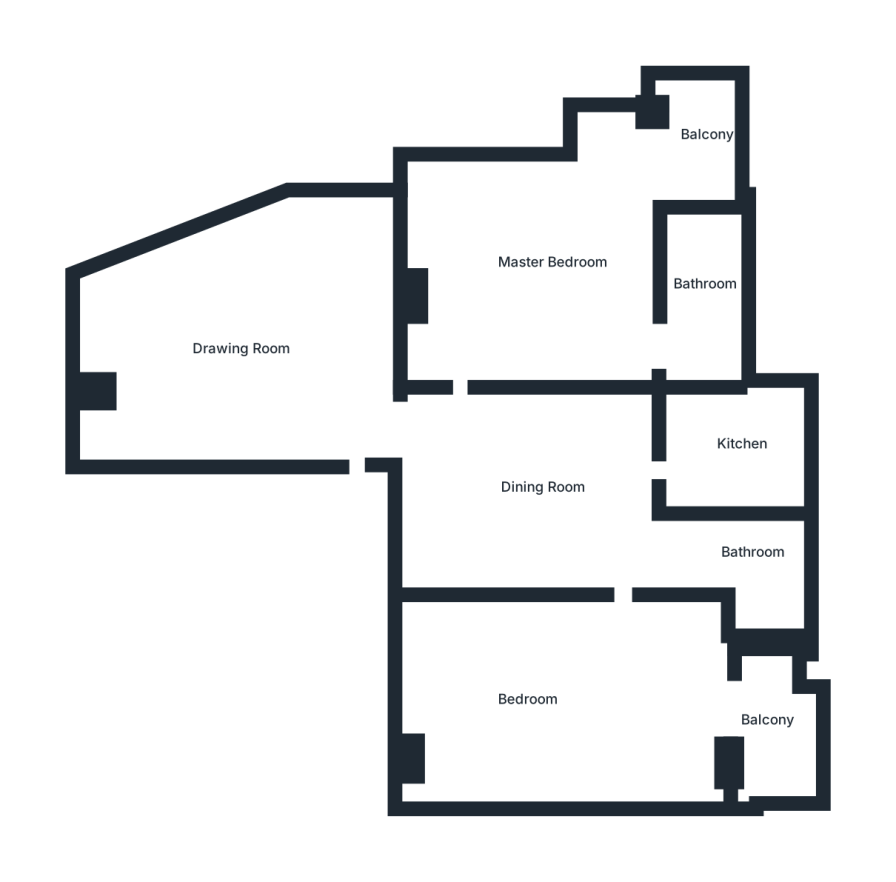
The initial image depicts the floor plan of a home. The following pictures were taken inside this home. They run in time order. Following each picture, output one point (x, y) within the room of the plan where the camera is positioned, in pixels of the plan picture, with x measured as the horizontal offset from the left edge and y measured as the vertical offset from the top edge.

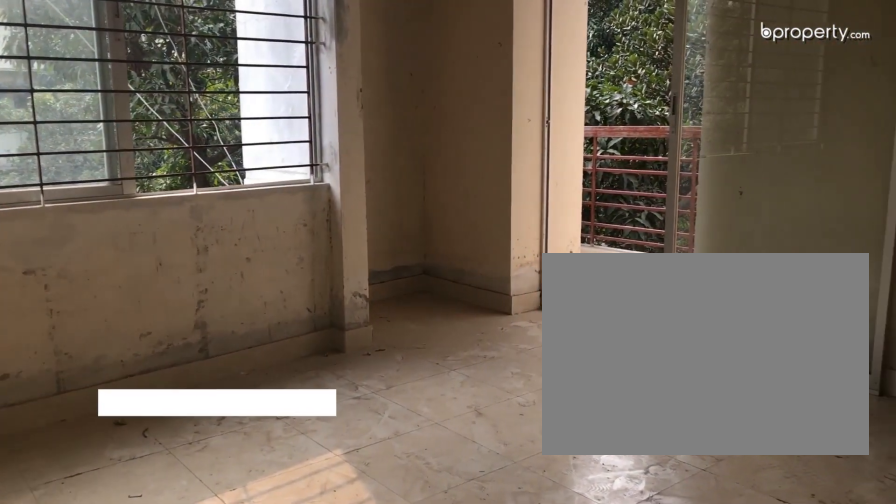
(554, 295)
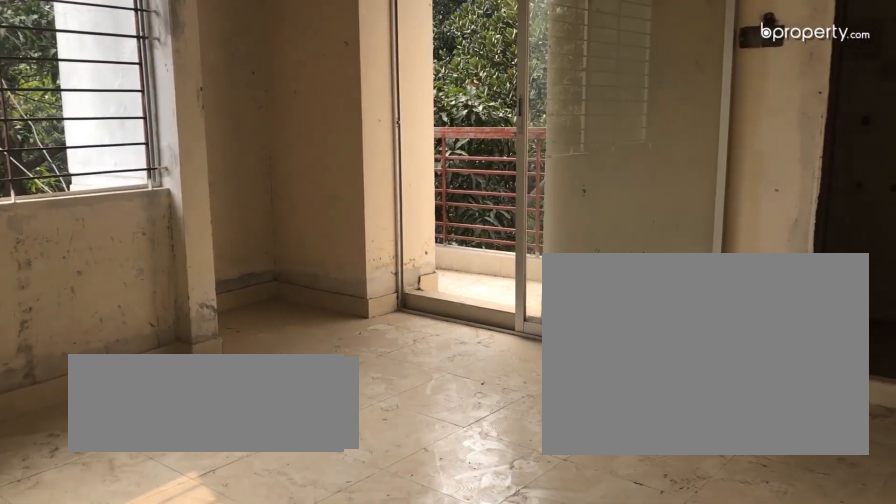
(554, 295)
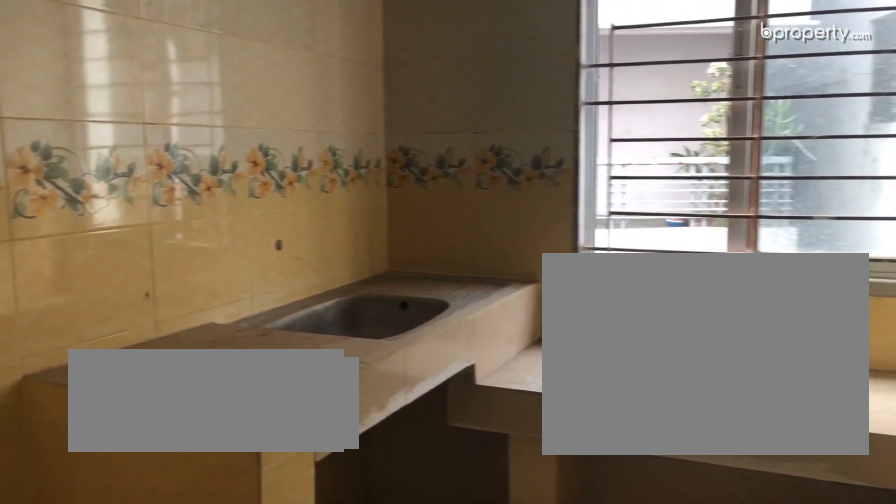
(732, 452)
